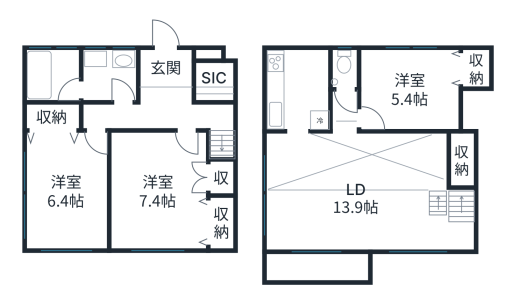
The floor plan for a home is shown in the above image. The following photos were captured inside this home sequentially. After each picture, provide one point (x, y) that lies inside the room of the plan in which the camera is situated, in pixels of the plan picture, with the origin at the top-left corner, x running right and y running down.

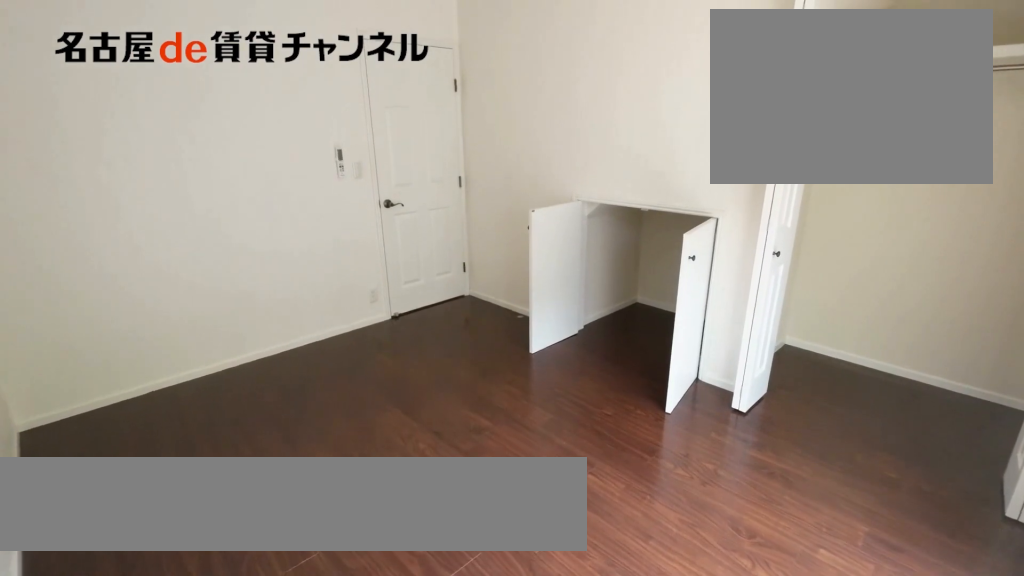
(169, 194)
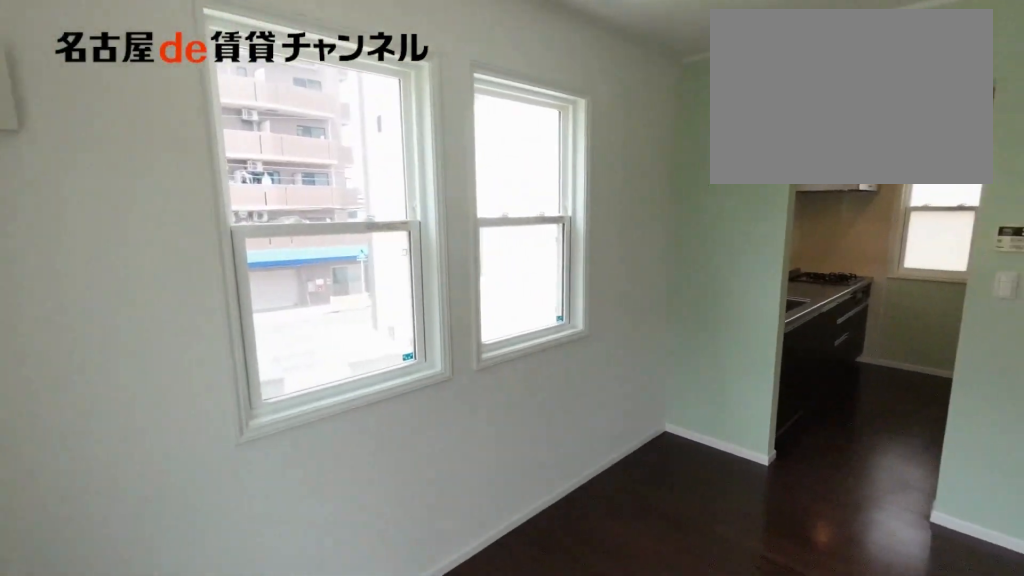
(370, 193)
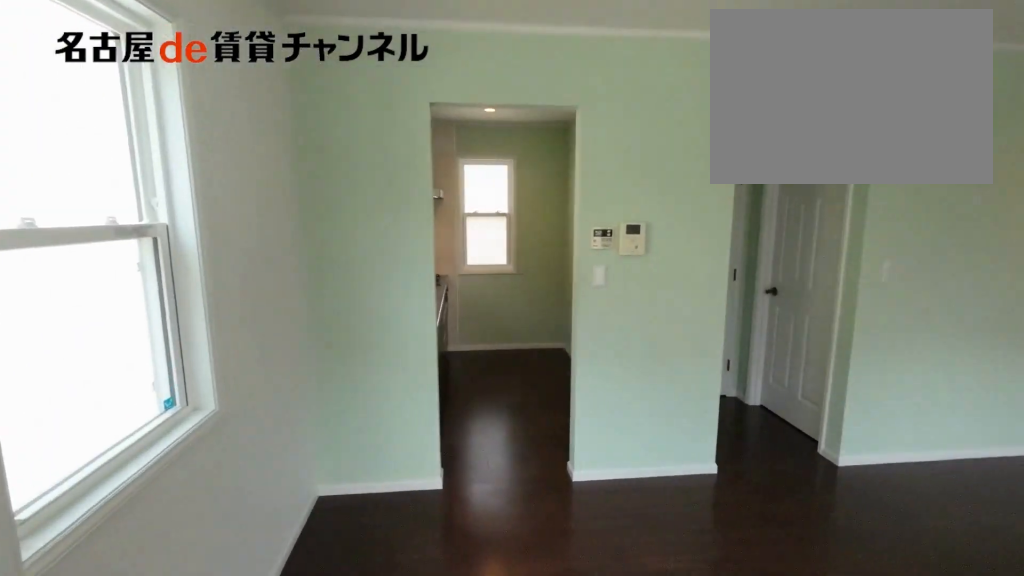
(370, 193)
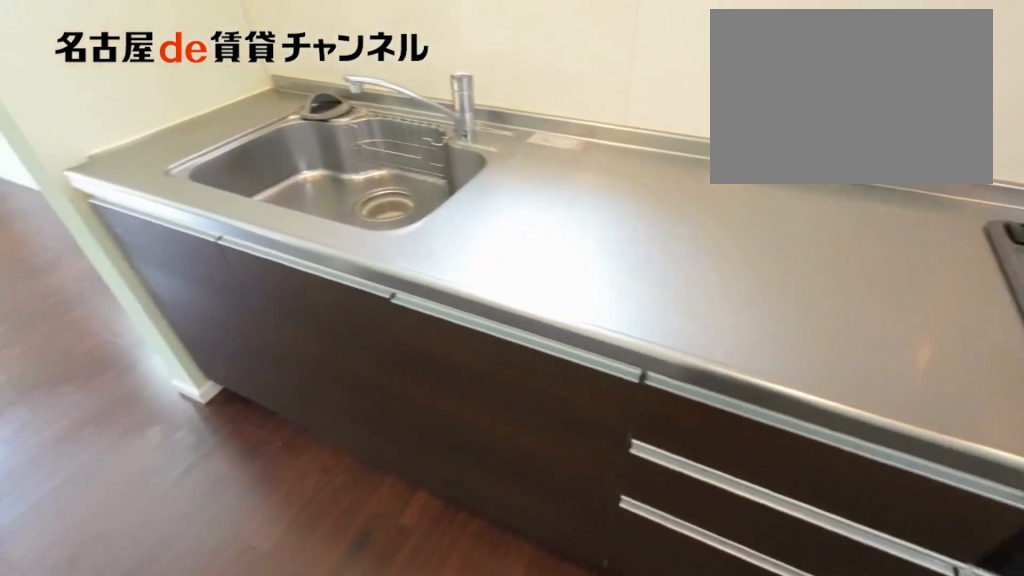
(296, 90)
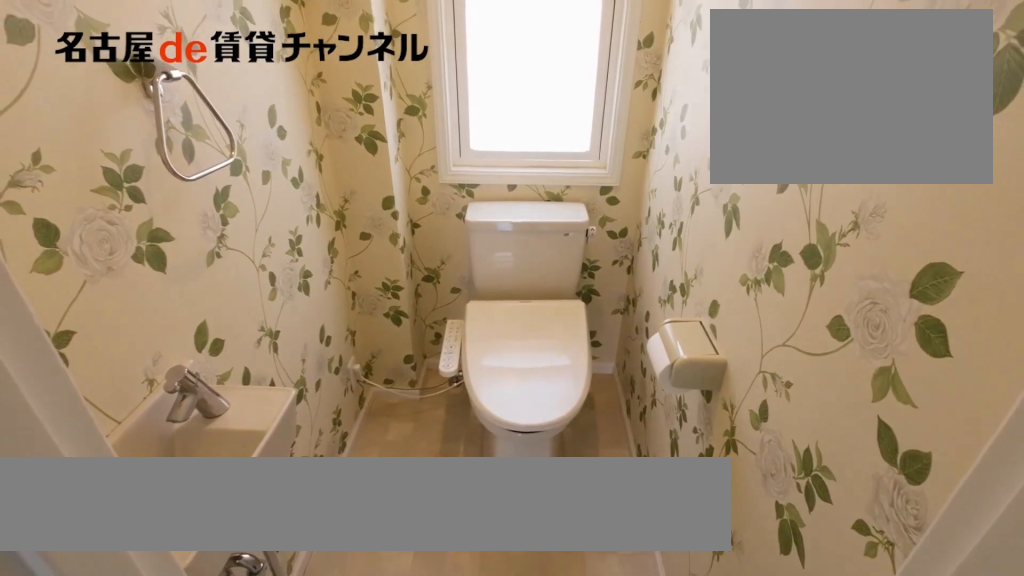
(344, 70)
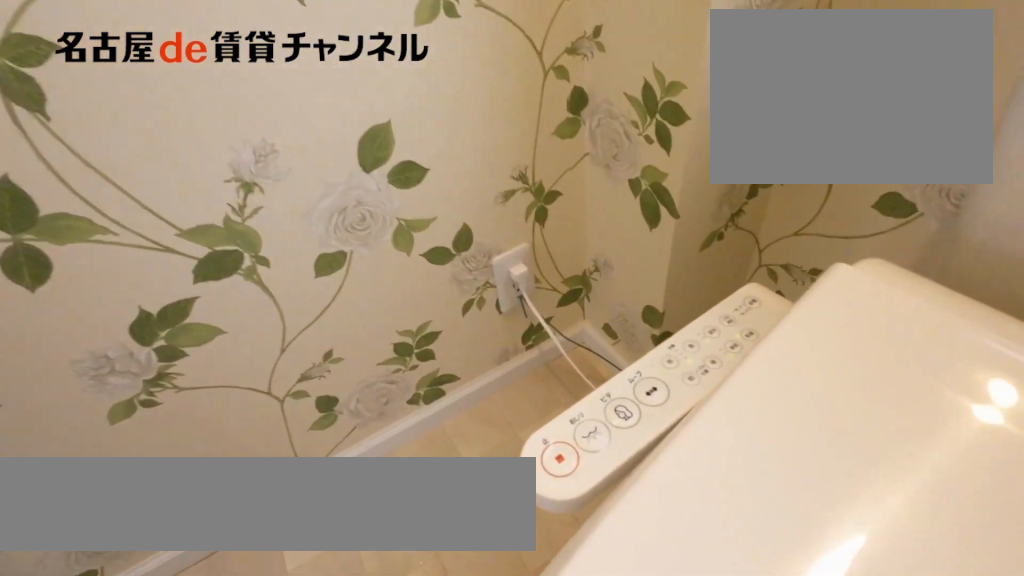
(344, 70)
